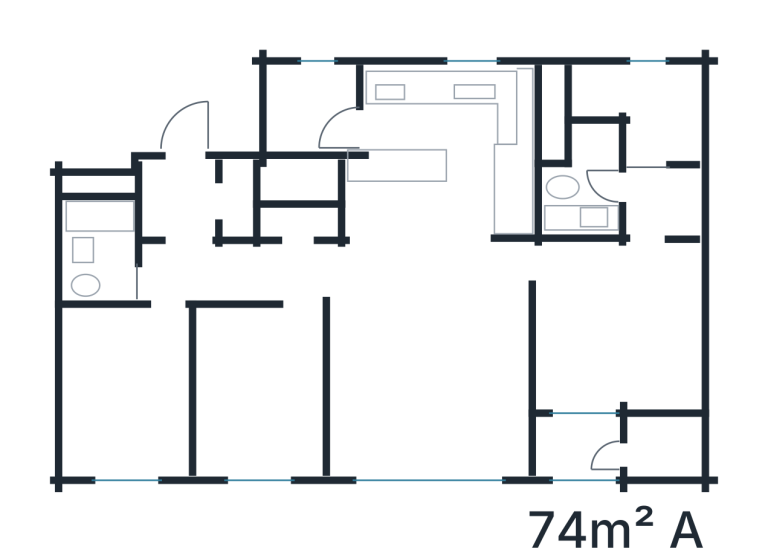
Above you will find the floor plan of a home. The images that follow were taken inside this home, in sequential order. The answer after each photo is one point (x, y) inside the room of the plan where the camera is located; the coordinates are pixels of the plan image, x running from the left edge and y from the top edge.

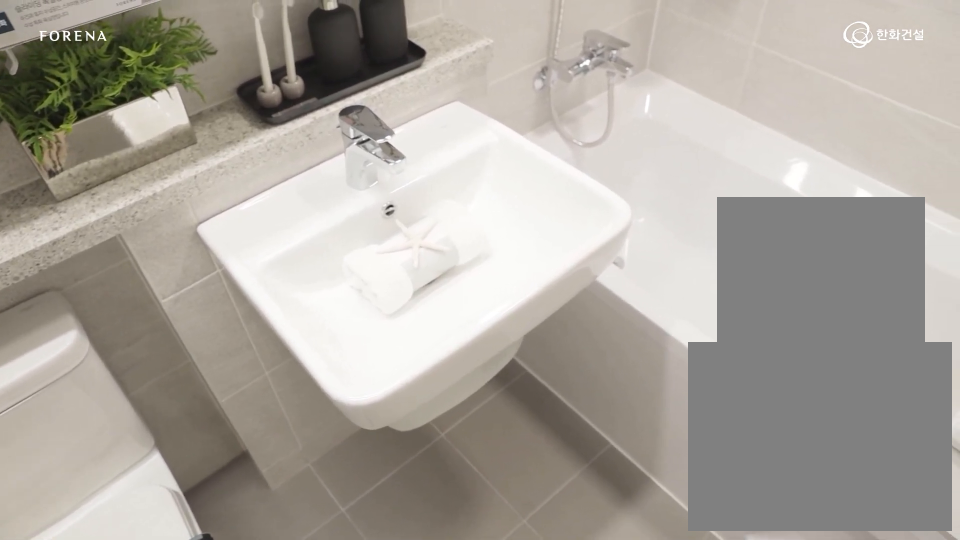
(129, 278)
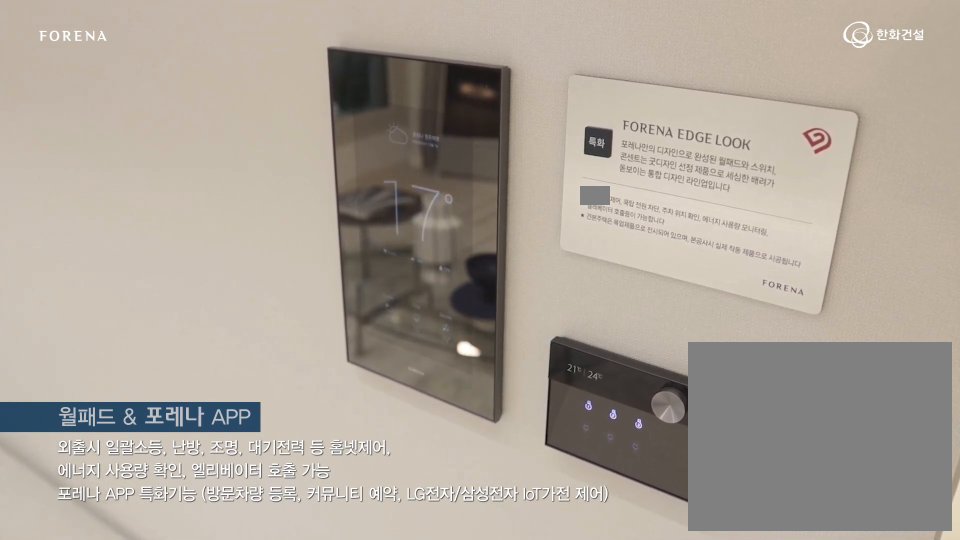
(435, 370)
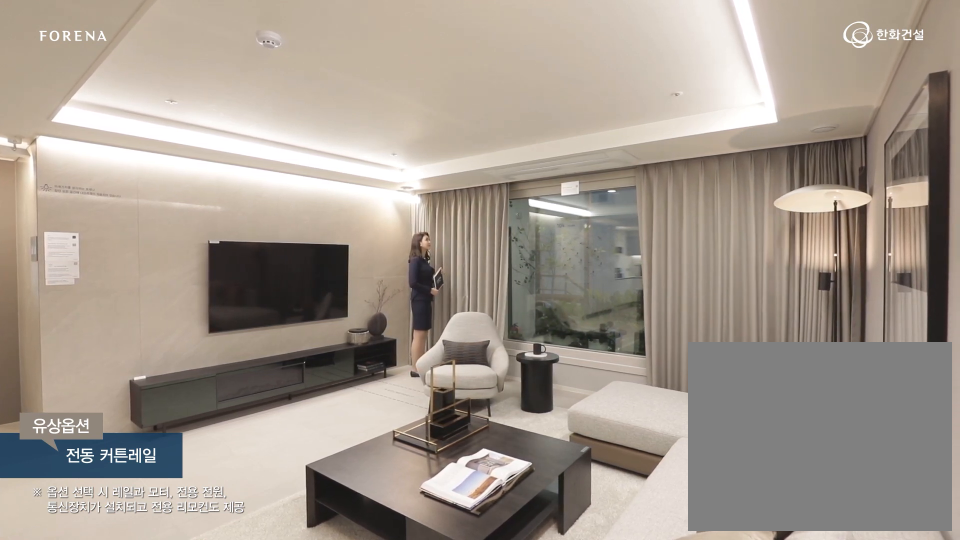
(435, 370)
